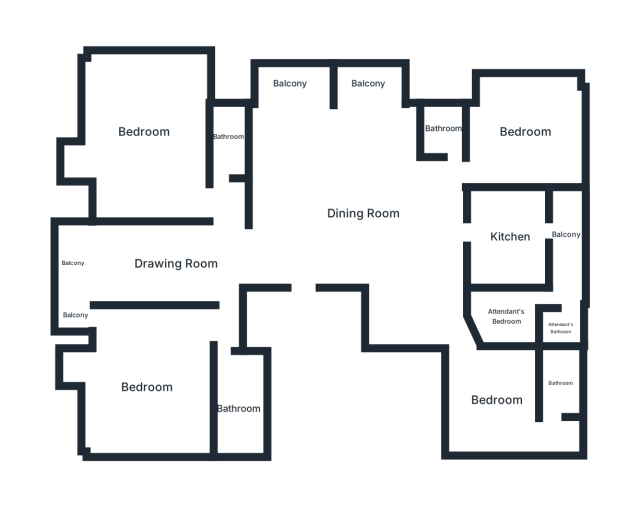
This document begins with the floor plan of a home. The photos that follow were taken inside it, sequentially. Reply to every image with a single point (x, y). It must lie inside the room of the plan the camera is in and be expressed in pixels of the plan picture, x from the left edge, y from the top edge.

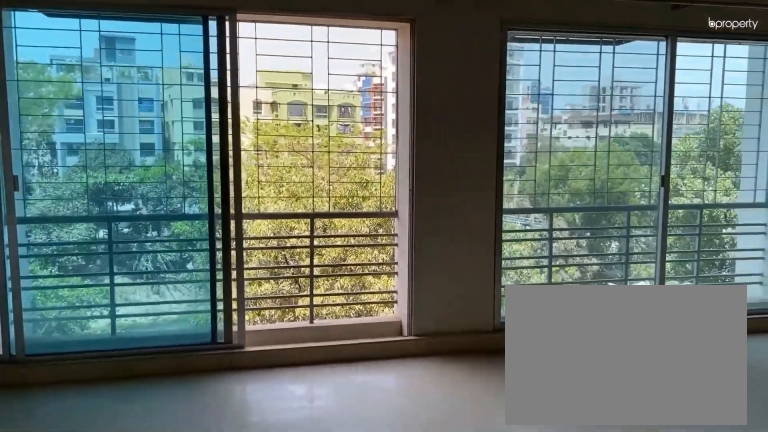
(363, 213)
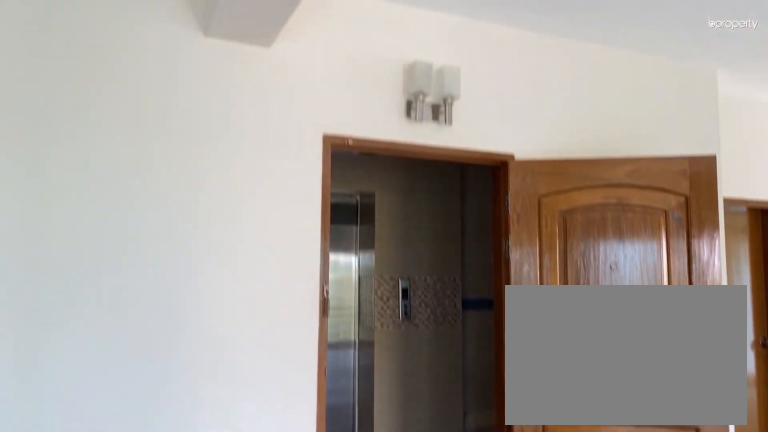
(363, 213)
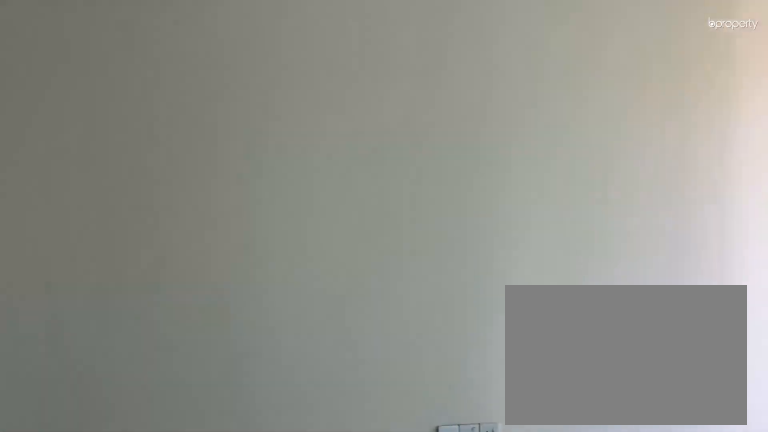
(174, 262)
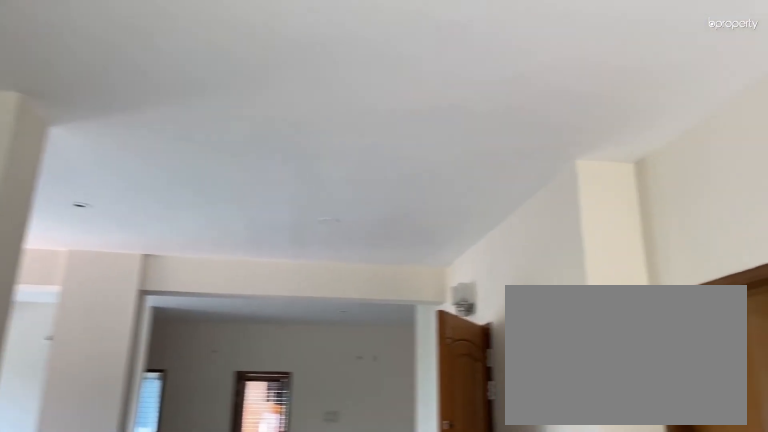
(174, 262)
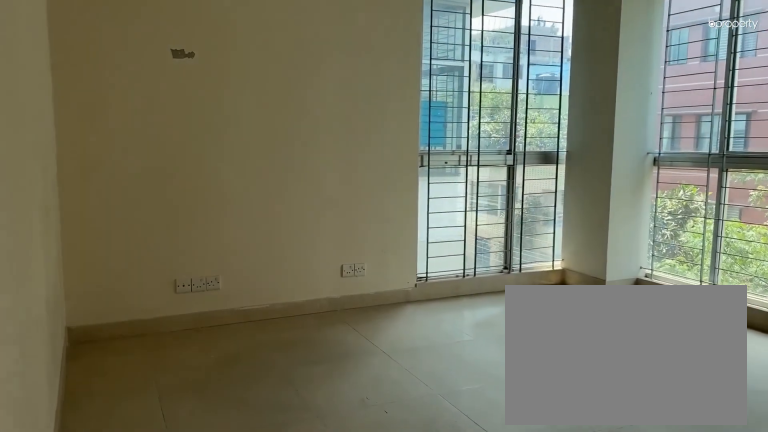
(146, 385)
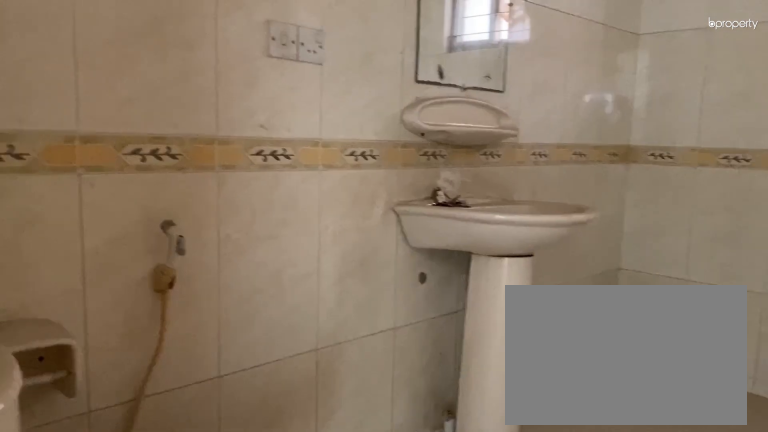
(238, 409)
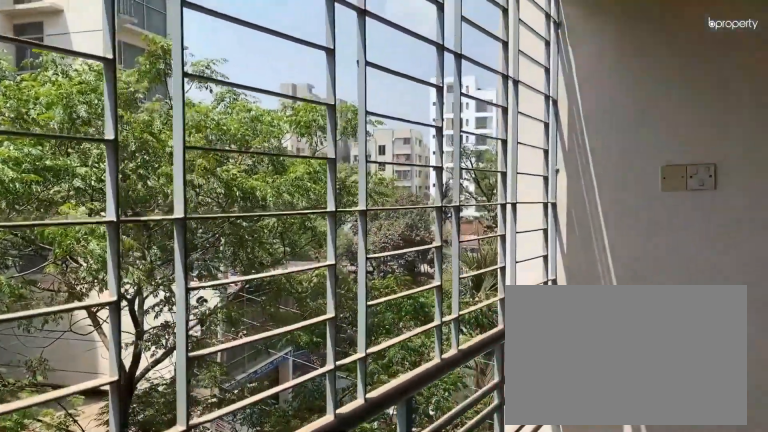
(74, 262)
